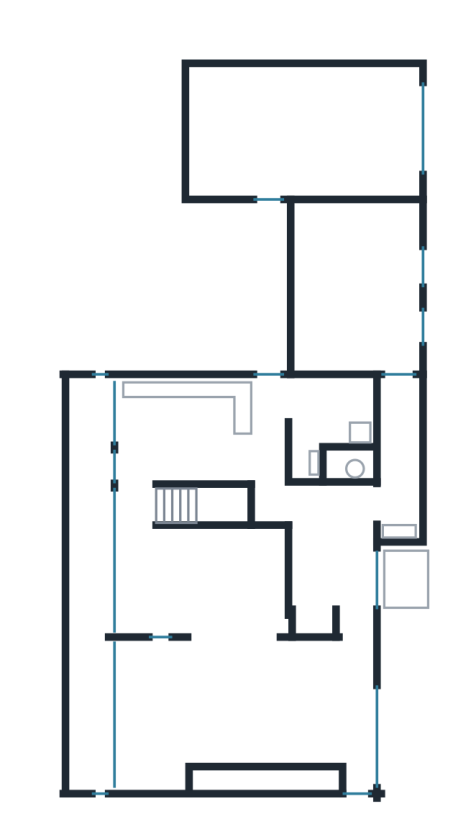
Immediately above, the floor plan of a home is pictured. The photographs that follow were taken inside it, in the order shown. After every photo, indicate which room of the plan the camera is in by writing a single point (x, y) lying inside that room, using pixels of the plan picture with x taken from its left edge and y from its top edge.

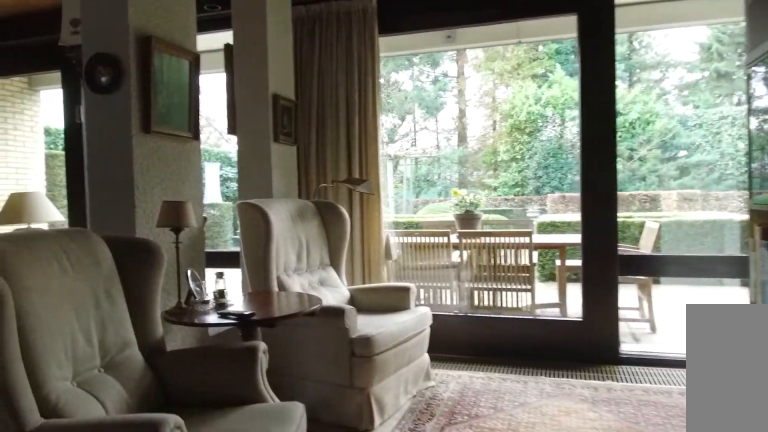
(228, 661)
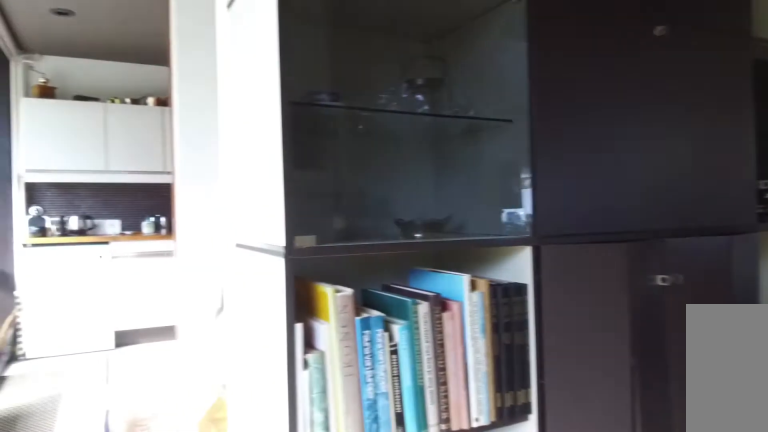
(227, 661)
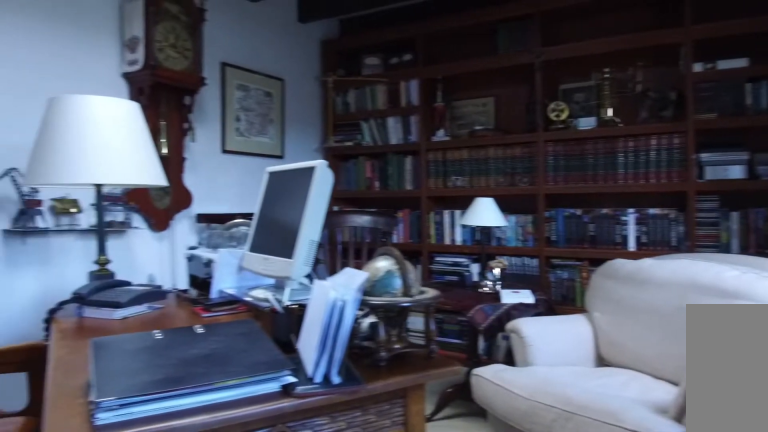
(355, 287)
